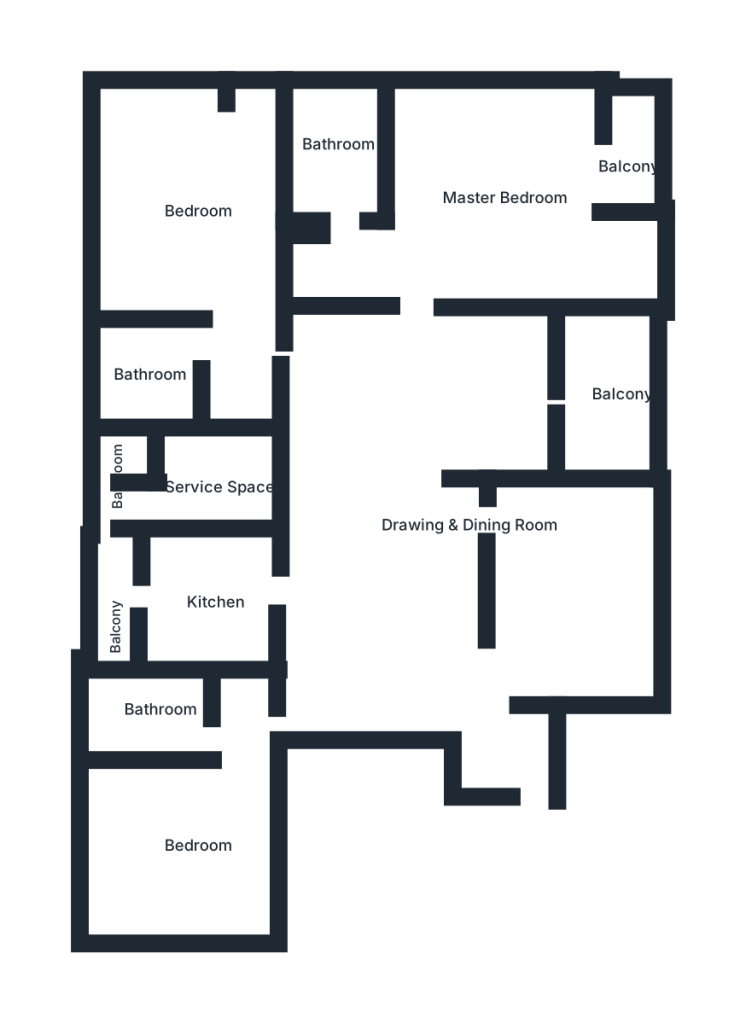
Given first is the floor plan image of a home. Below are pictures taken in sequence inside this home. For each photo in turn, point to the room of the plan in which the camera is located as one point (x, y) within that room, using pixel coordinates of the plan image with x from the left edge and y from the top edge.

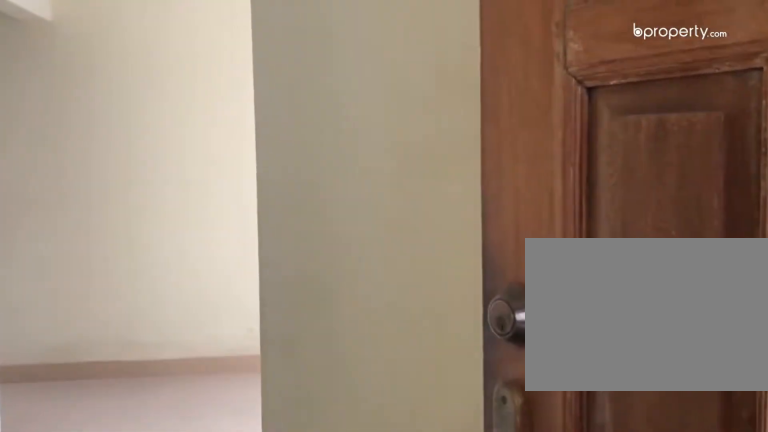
(445, 672)
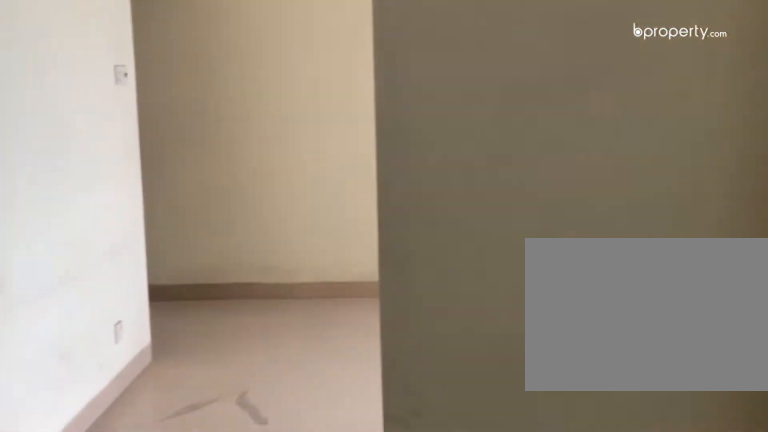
(445, 672)
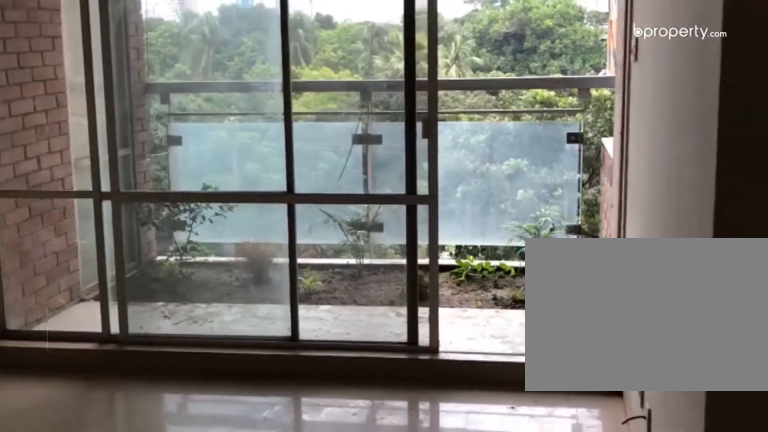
(385, 502)
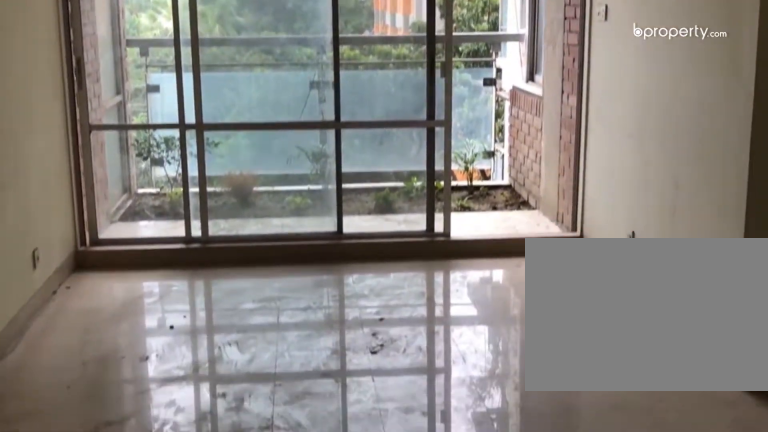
(419, 397)
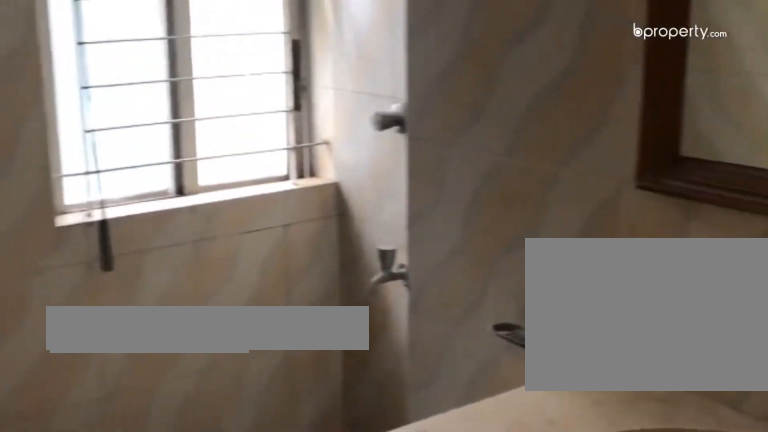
(194, 713)
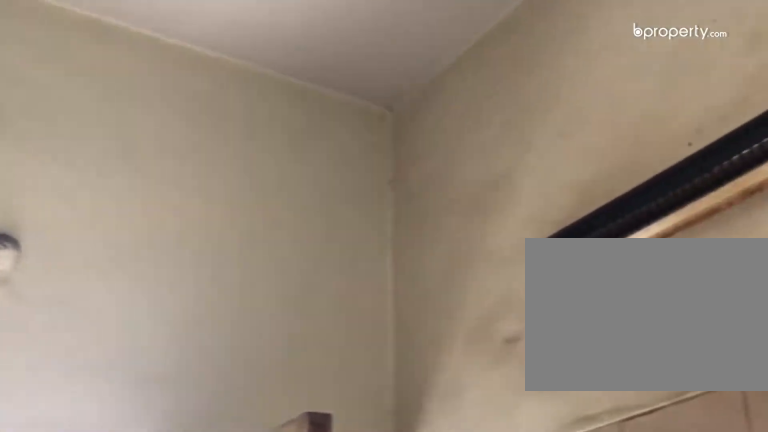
(196, 603)
